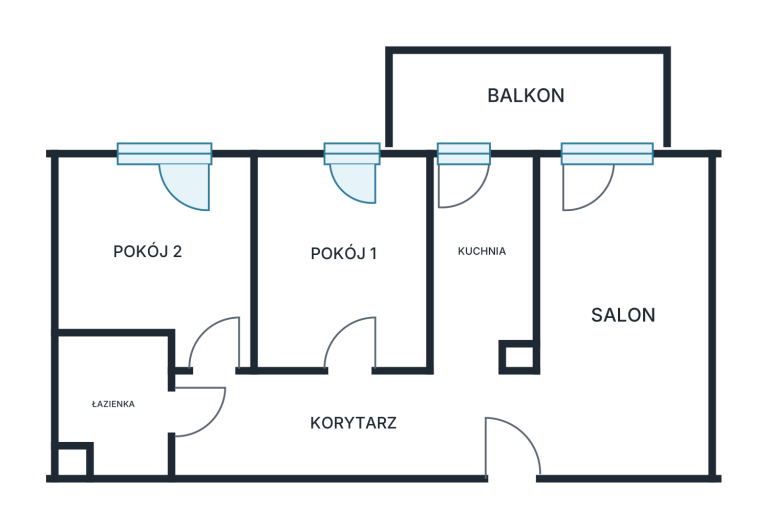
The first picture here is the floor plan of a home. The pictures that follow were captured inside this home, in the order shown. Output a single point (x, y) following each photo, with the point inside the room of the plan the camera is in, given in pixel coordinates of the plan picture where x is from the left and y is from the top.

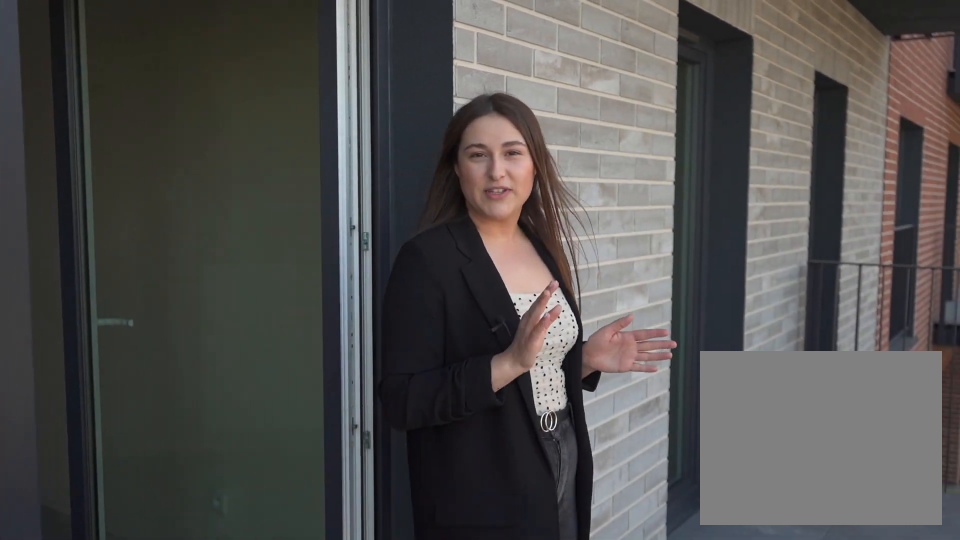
(528, 98)
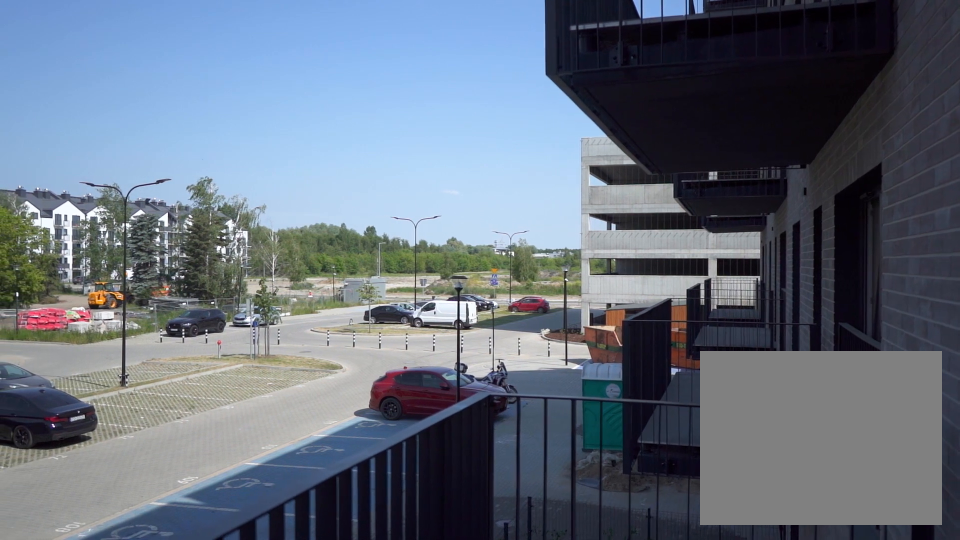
(527, 98)
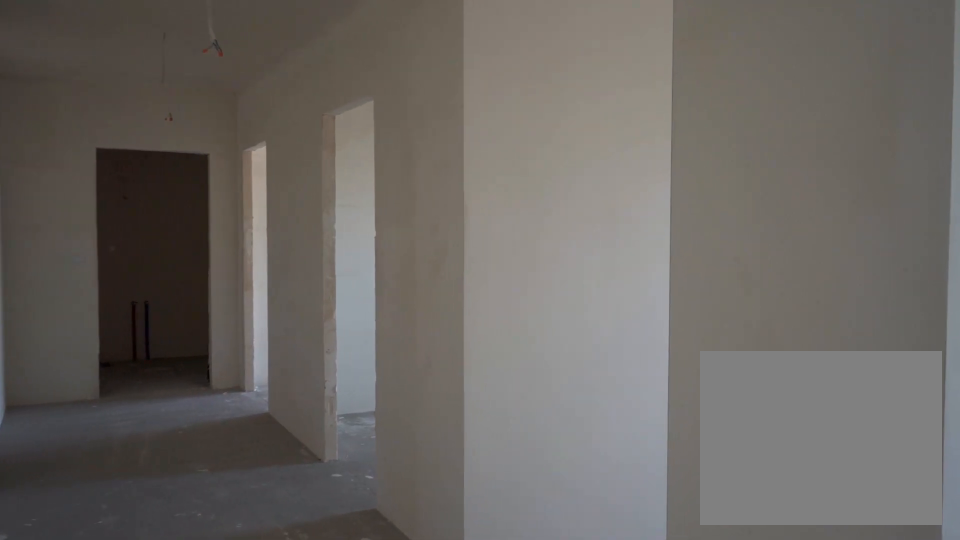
(358, 424)
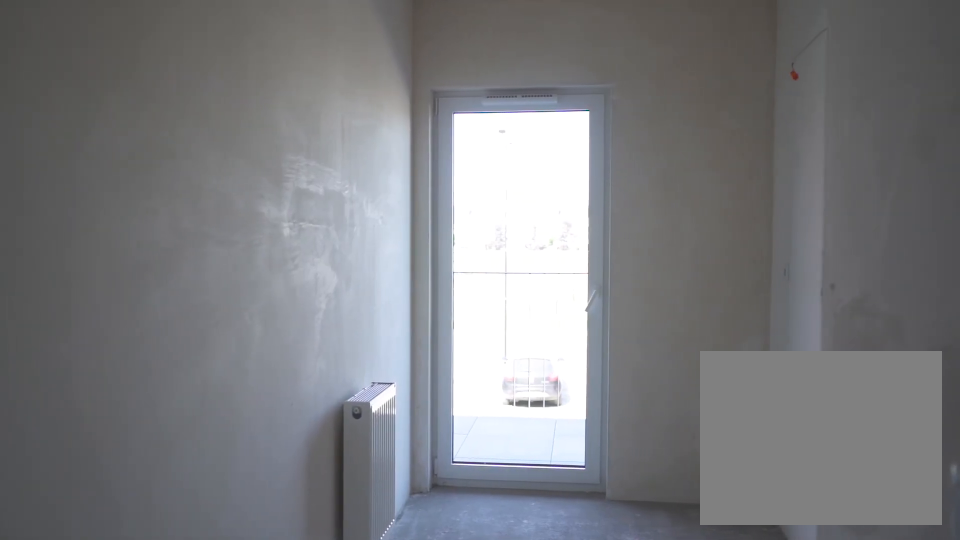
(480, 264)
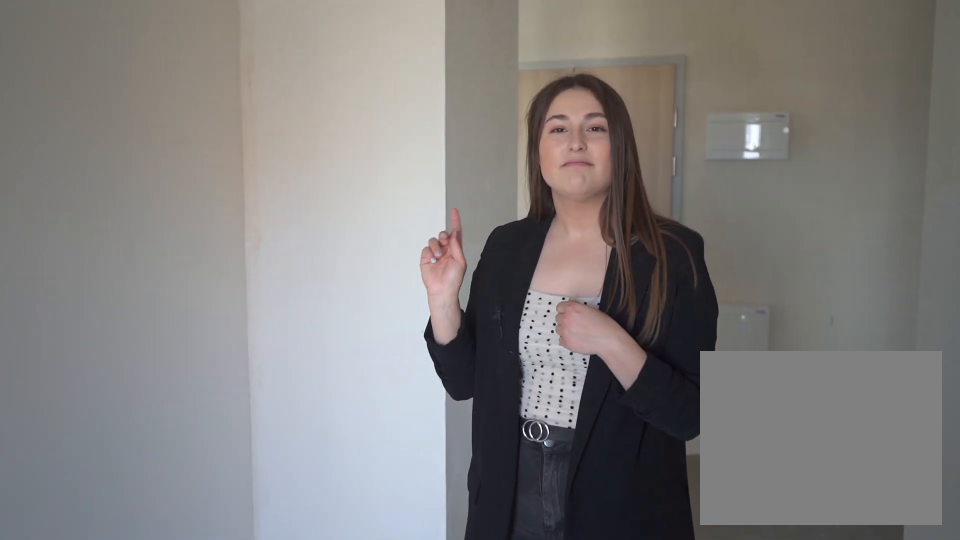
(481, 264)
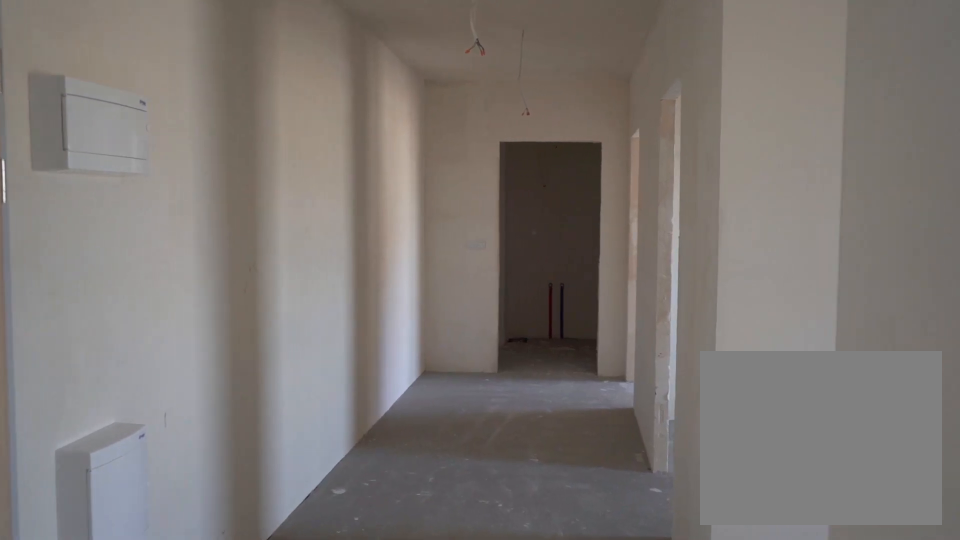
(358, 424)
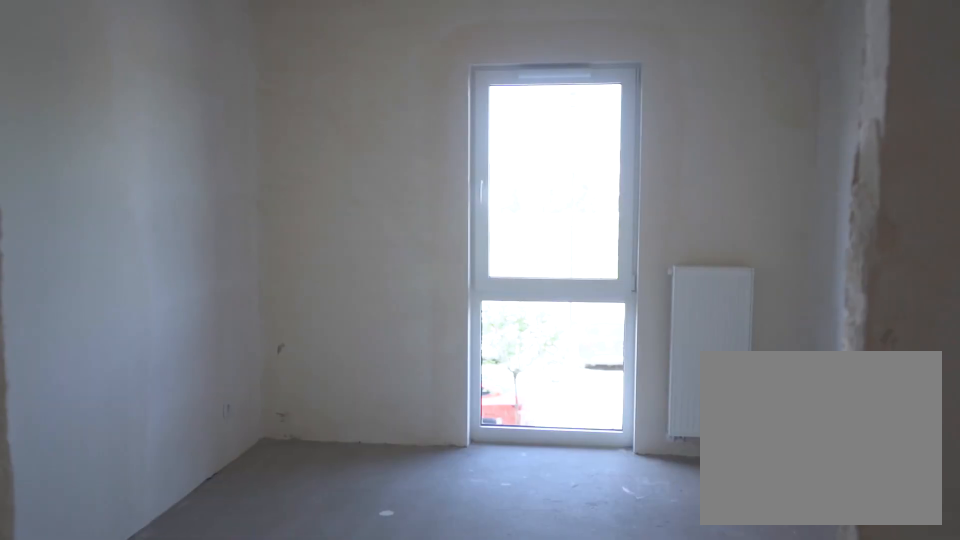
(340, 267)
